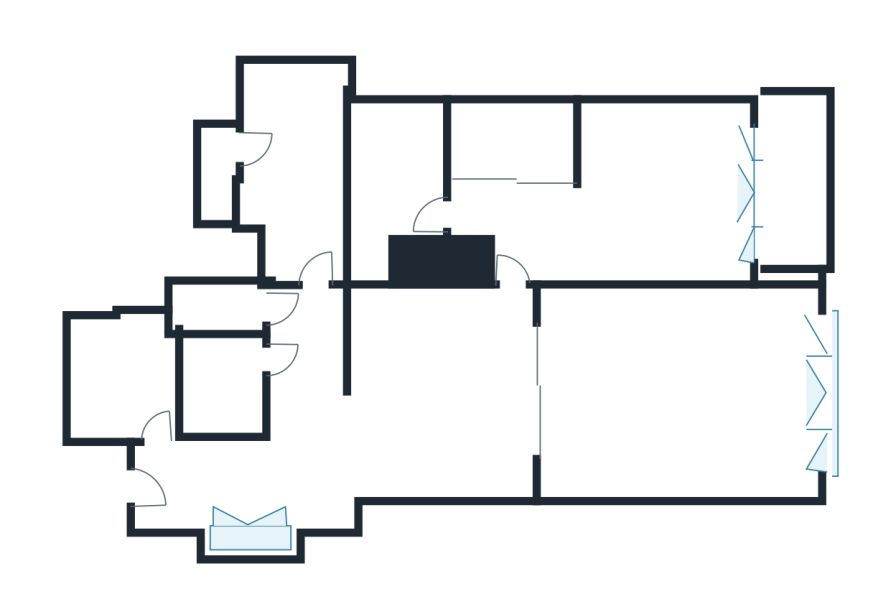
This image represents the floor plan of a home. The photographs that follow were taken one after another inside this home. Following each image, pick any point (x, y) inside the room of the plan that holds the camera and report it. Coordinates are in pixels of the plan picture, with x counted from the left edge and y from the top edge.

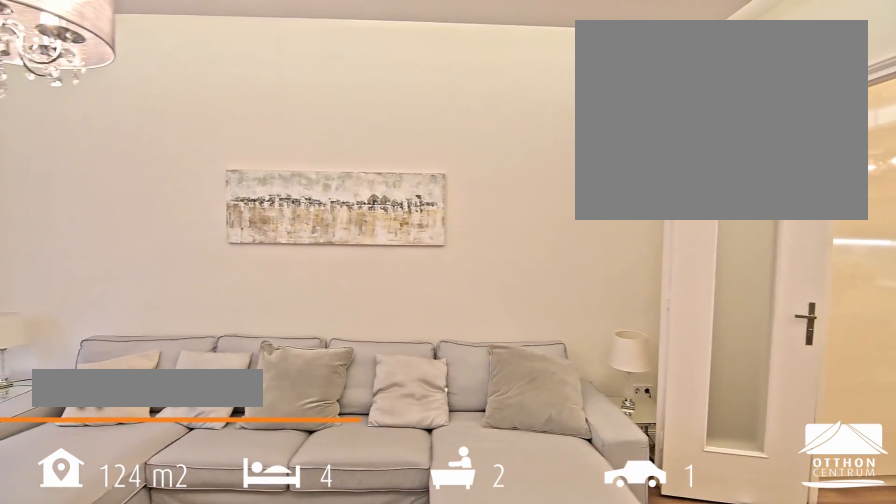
(681, 402)
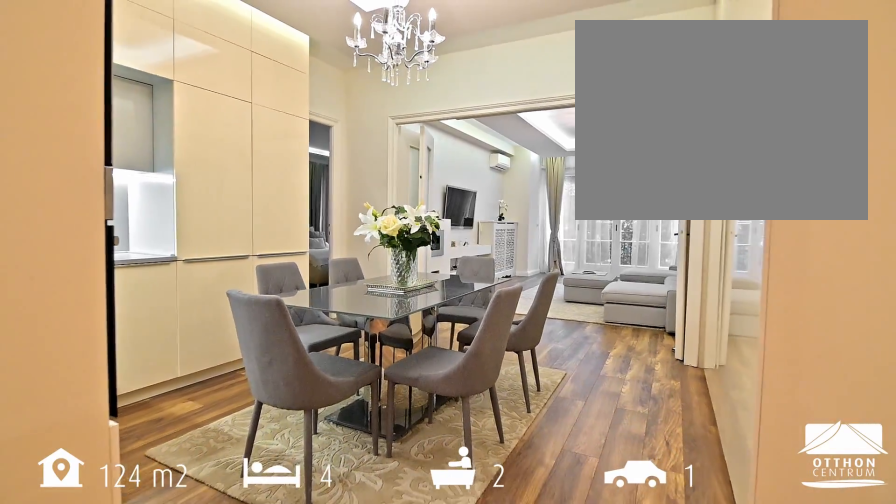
(467, 404)
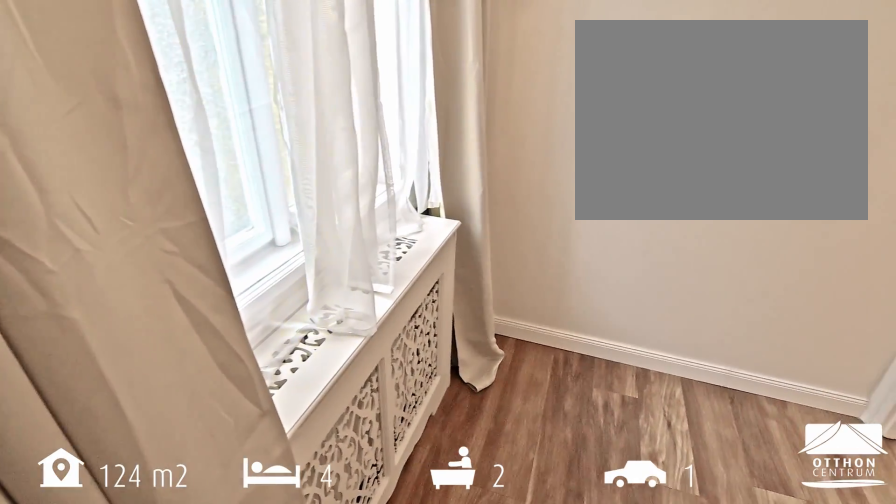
(129, 395)
